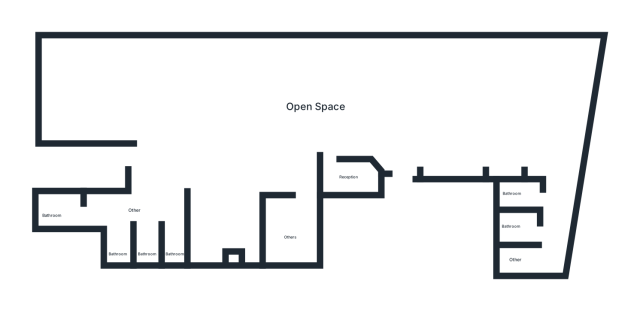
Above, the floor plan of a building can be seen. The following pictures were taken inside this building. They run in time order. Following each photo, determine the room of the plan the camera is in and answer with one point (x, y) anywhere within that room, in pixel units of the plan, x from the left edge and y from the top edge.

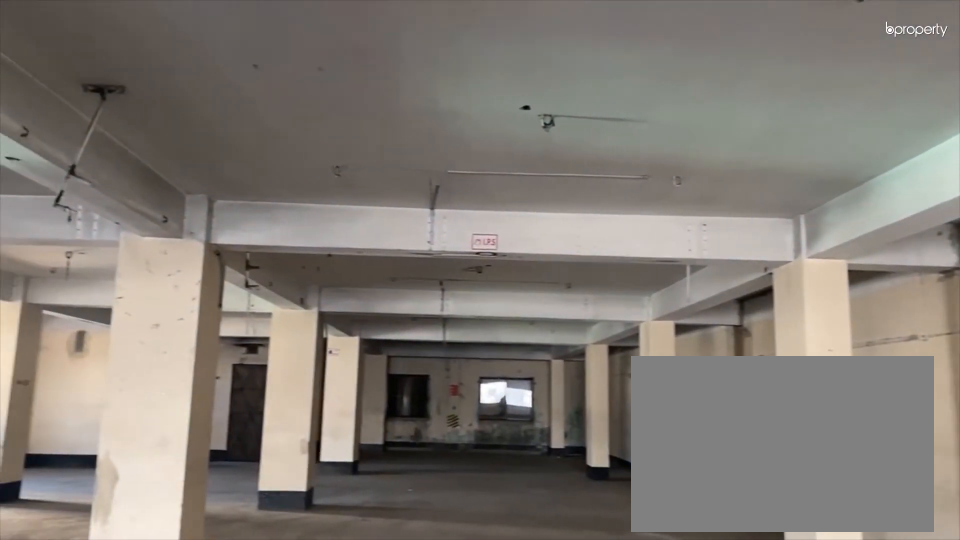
(405, 74)
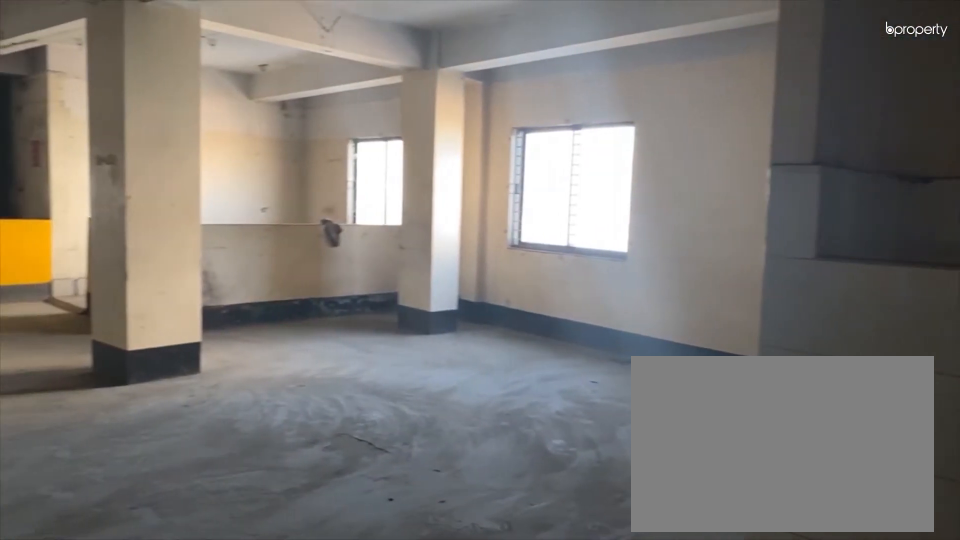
(198, 144)
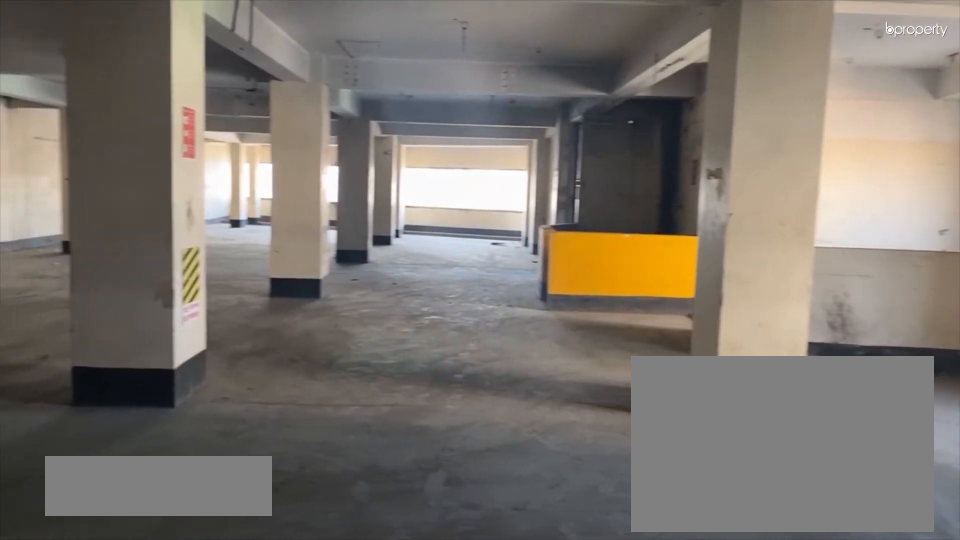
(198, 144)
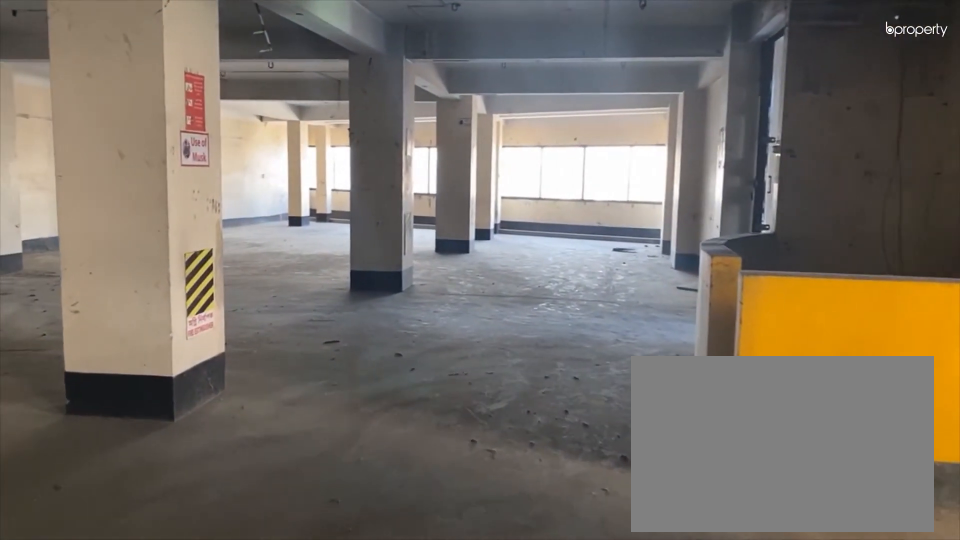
(290, 114)
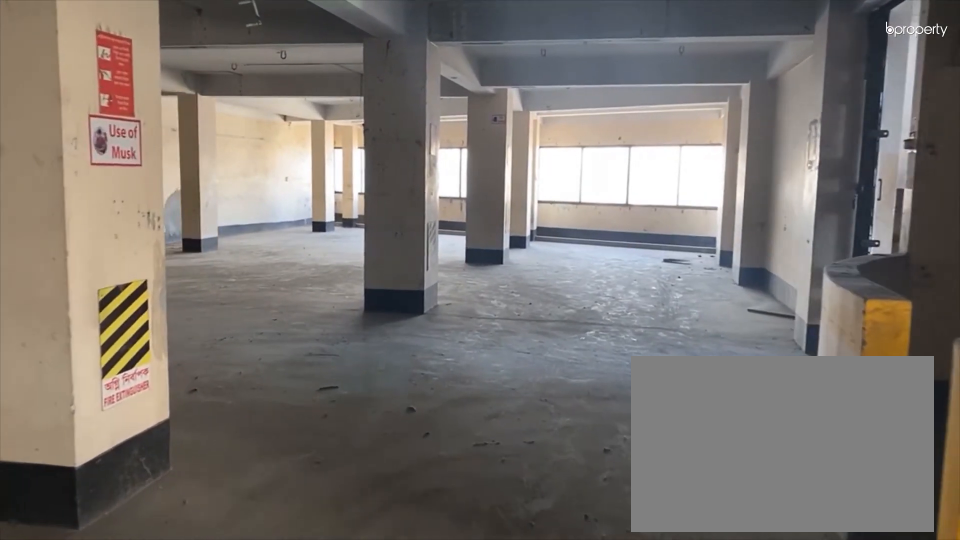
(290, 114)
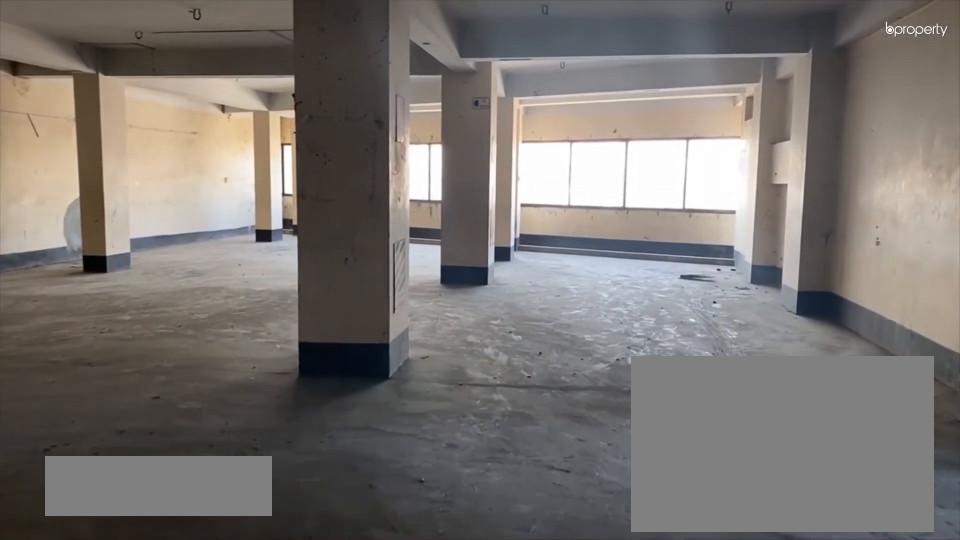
(355, 106)
